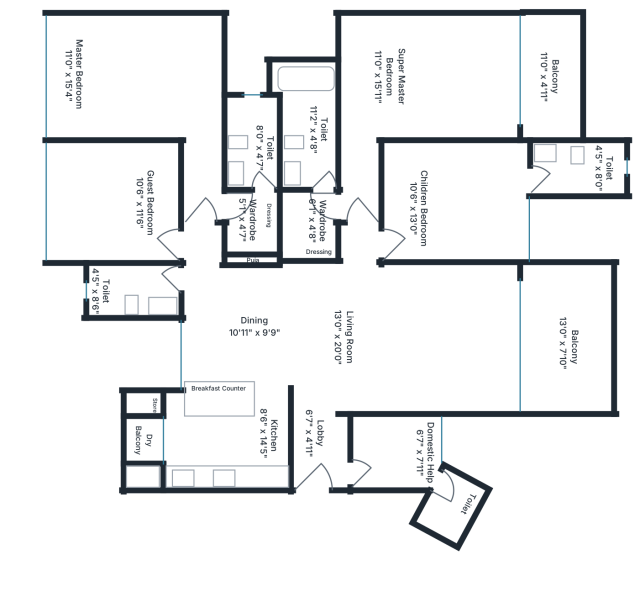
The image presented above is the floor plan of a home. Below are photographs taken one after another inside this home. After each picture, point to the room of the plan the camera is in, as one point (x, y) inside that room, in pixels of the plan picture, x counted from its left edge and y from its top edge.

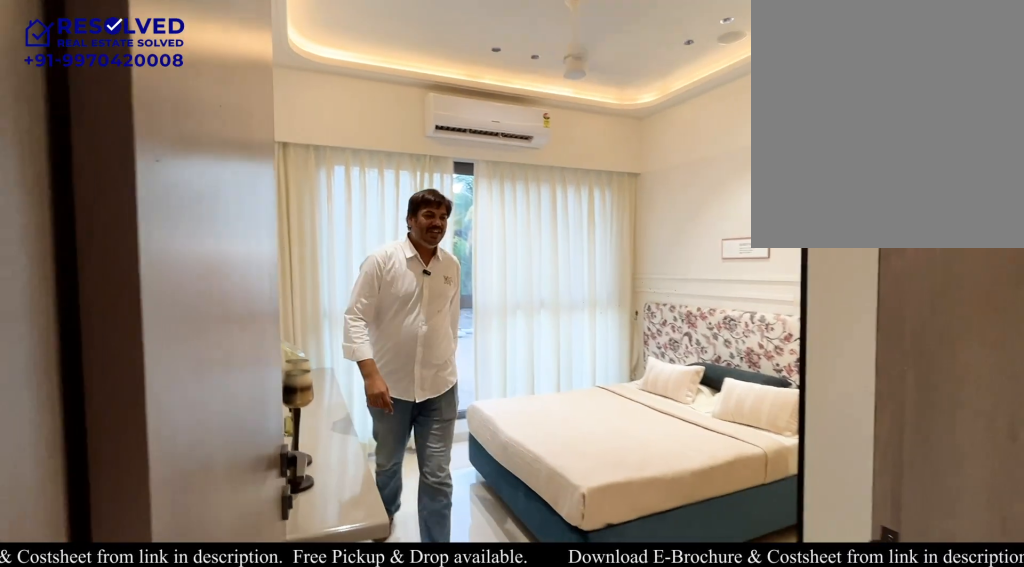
(116, 201)
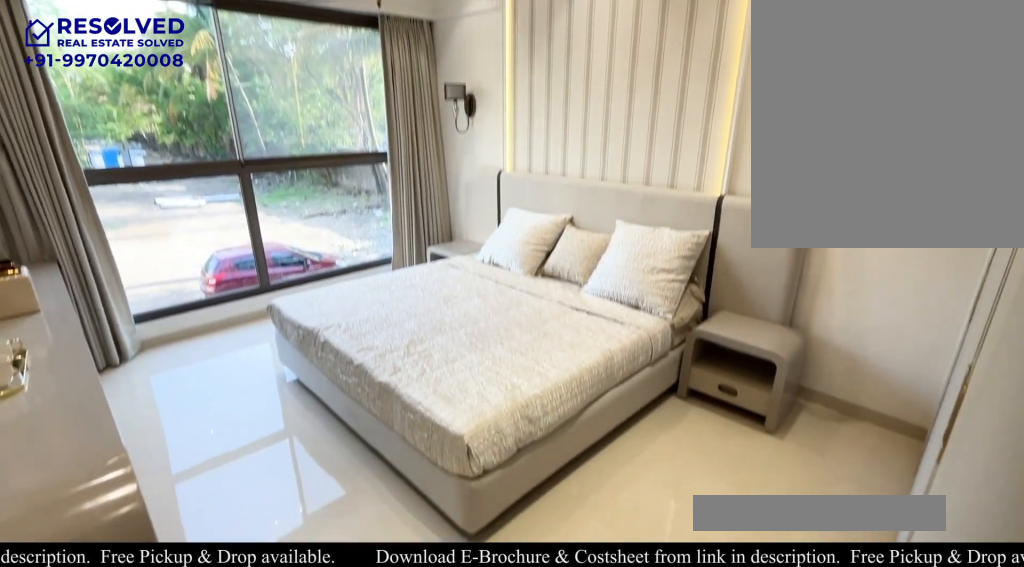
(145, 89)
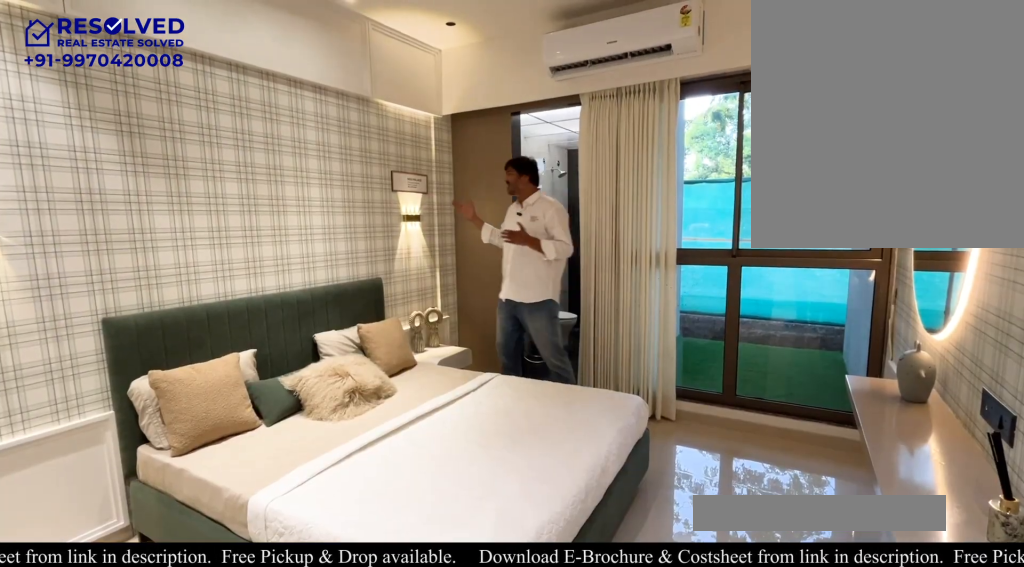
(456, 201)
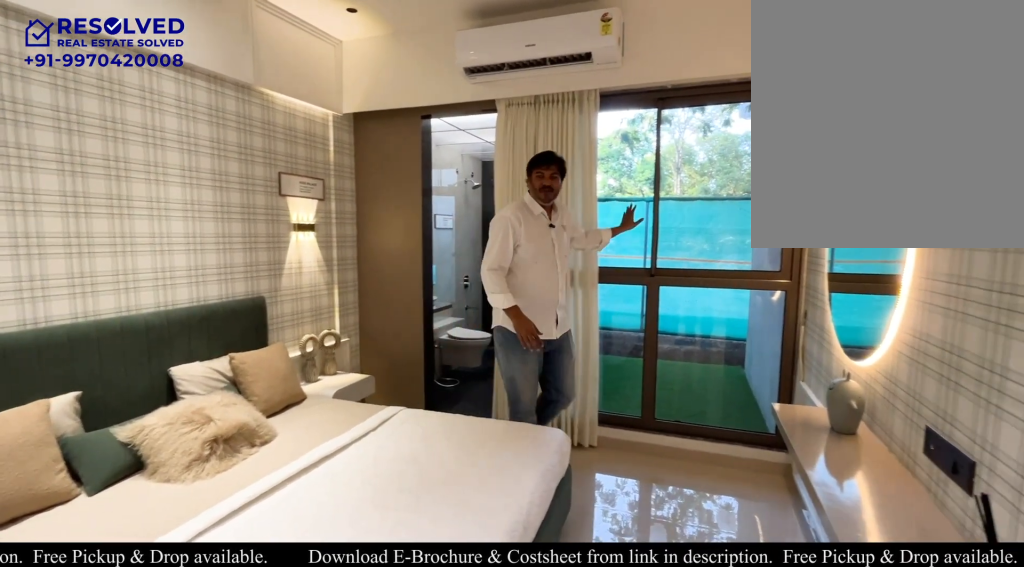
(456, 201)
